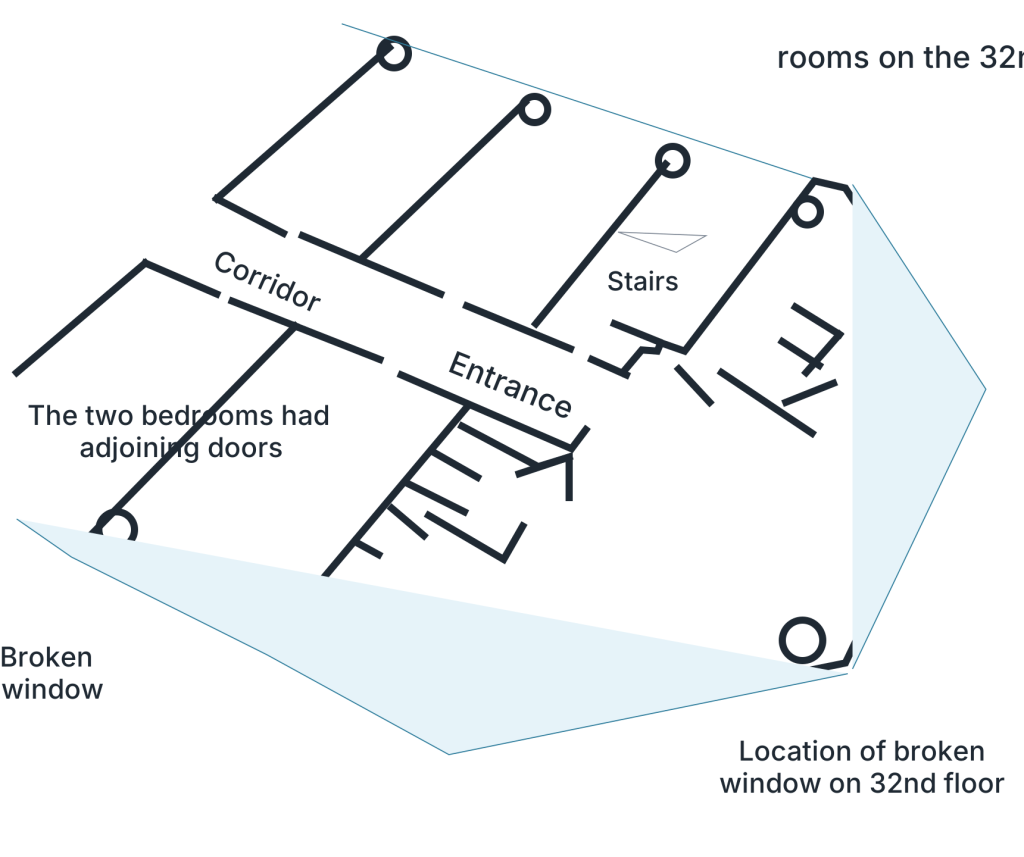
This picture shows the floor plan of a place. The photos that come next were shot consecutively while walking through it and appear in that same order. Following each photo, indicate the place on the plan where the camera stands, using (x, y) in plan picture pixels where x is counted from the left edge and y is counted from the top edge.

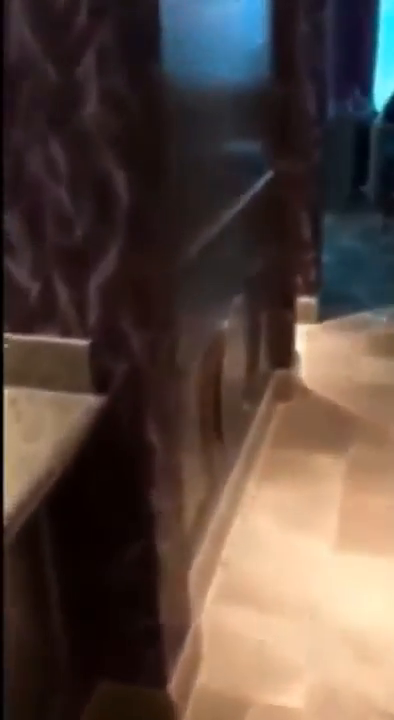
(596, 478)
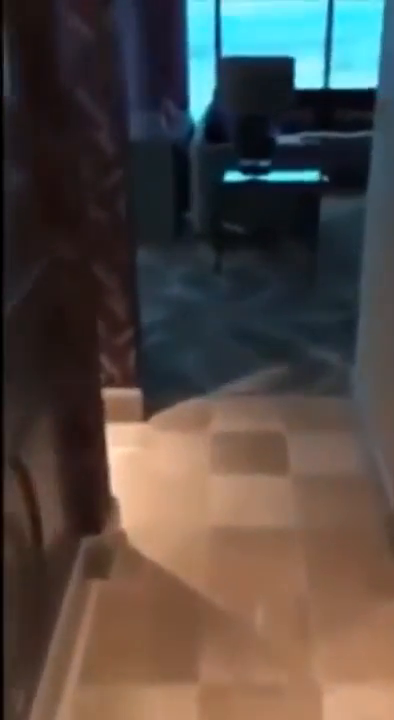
(558, 531)
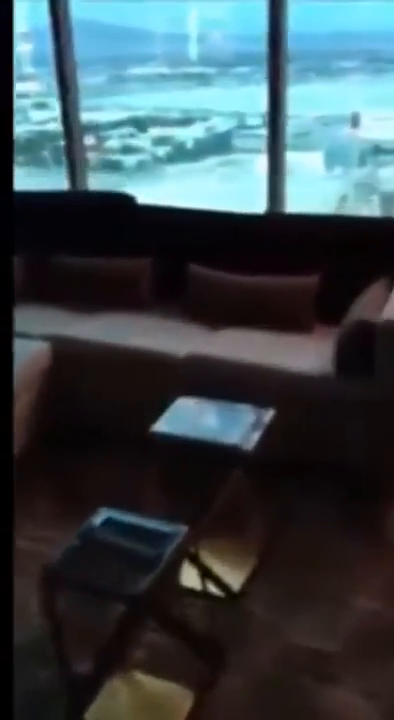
(426, 569)
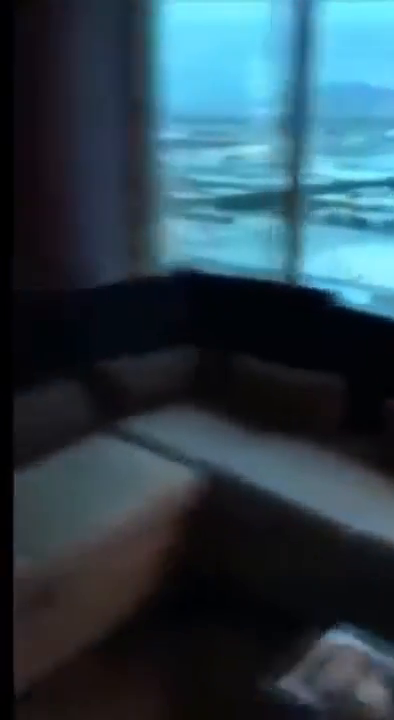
(387, 624)
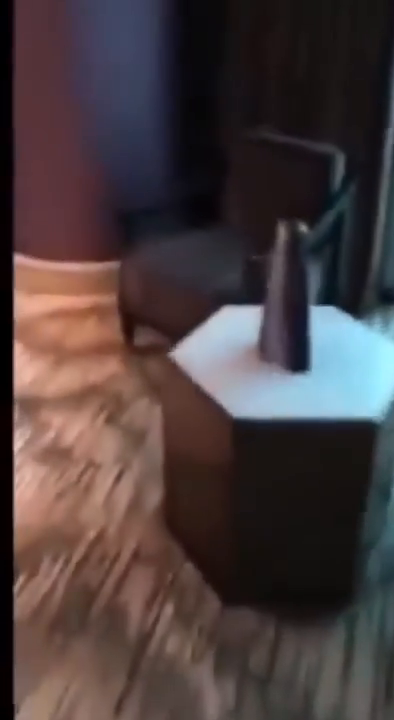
(677, 638)
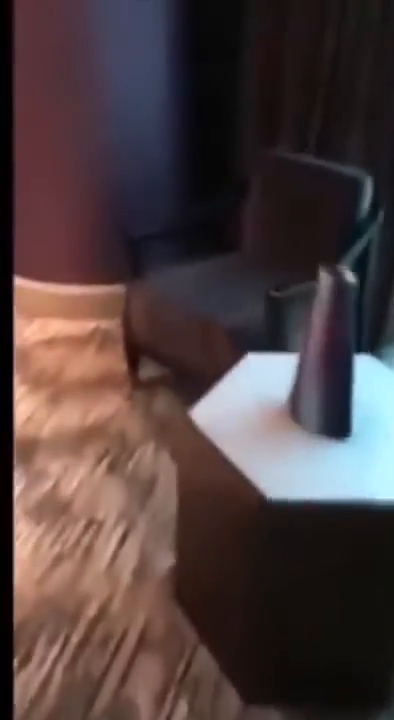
(686, 633)
